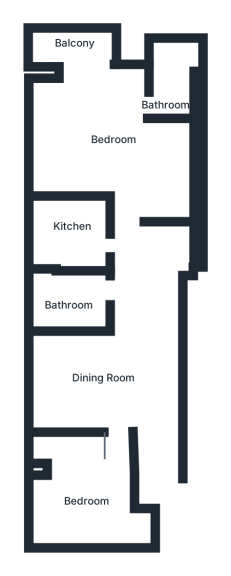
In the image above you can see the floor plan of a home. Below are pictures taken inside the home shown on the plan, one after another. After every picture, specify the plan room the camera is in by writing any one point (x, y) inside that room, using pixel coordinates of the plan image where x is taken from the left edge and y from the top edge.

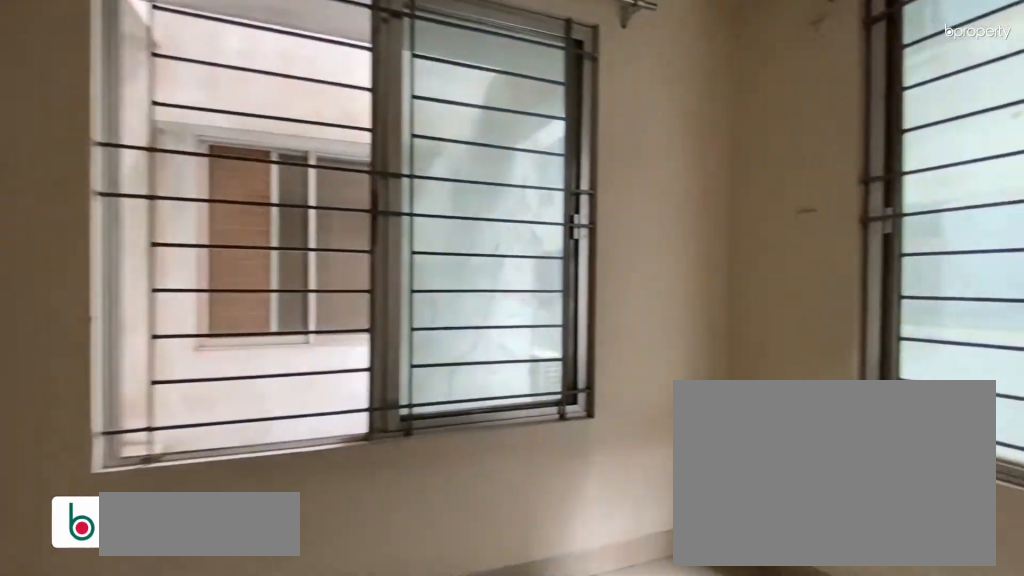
(93, 496)
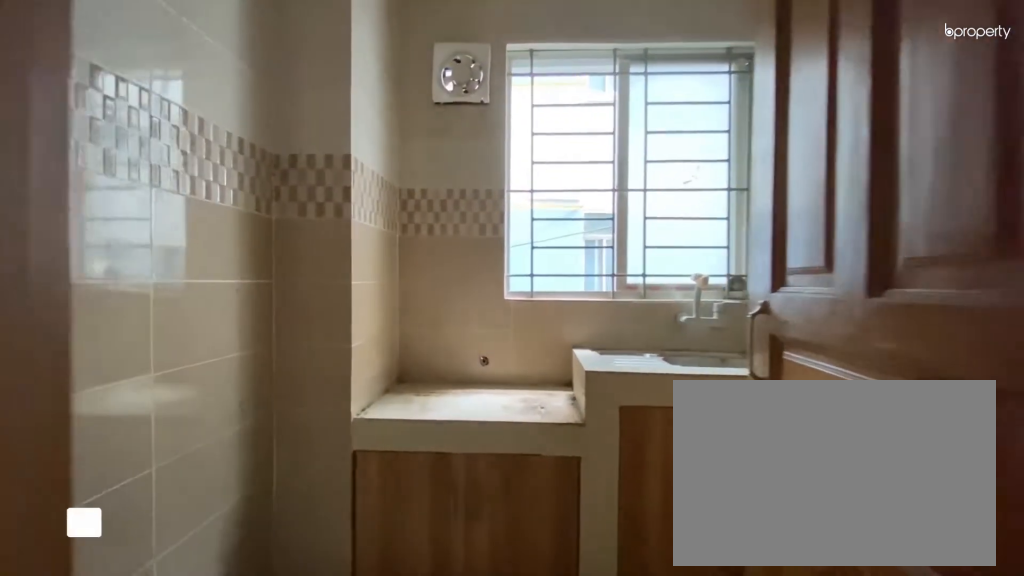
(72, 235)
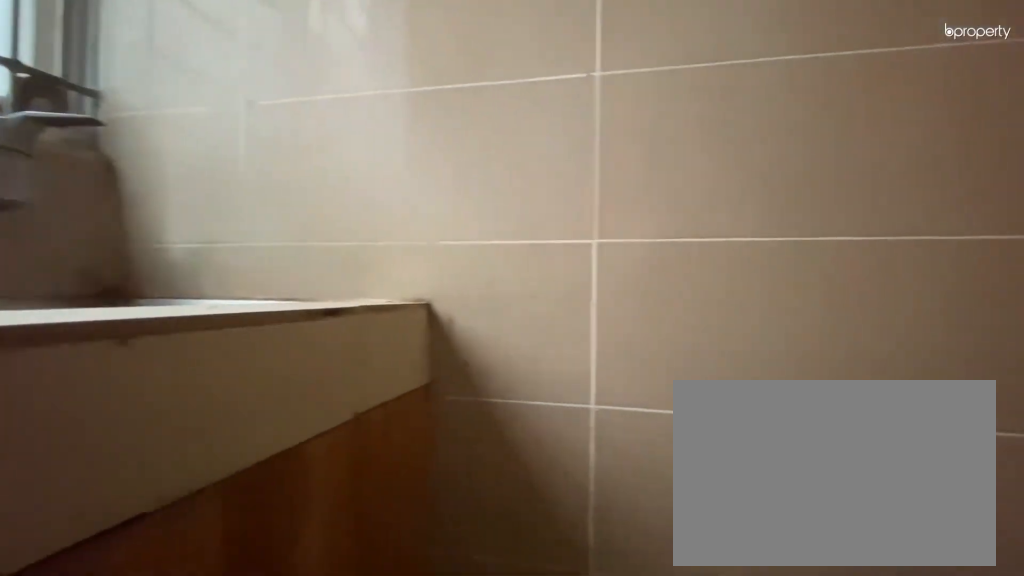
(72, 235)
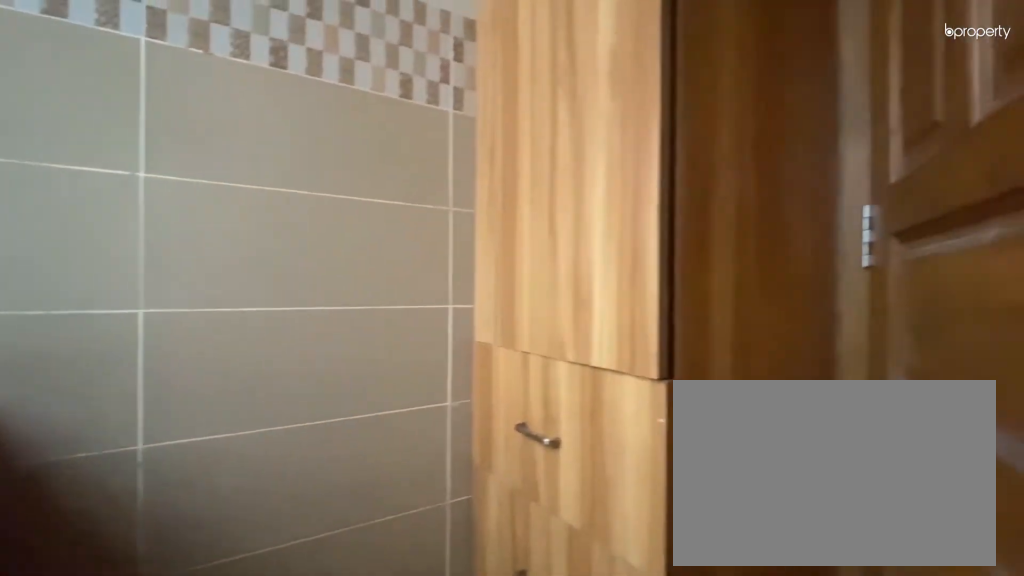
(72, 235)
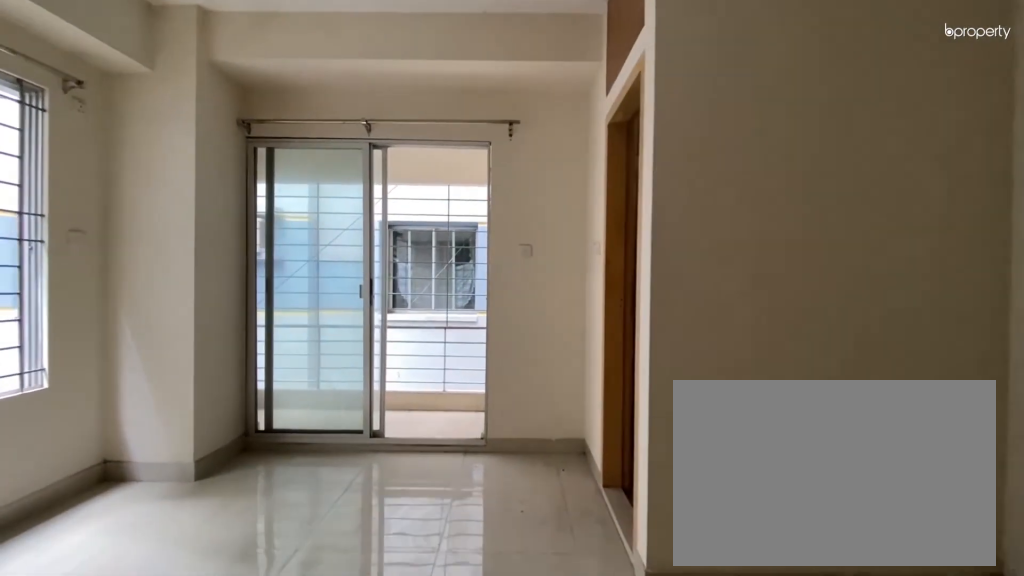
(110, 132)
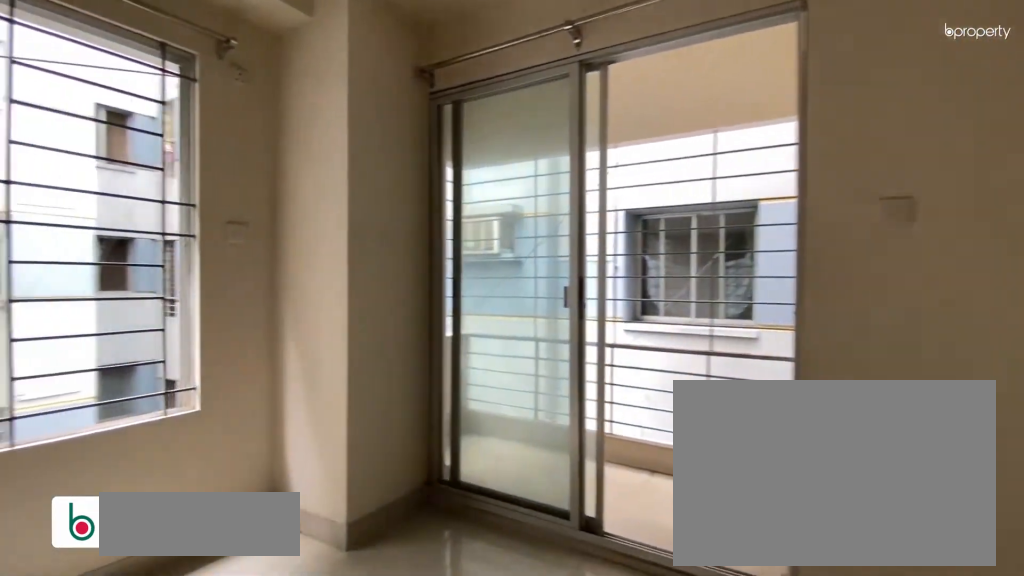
(110, 132)
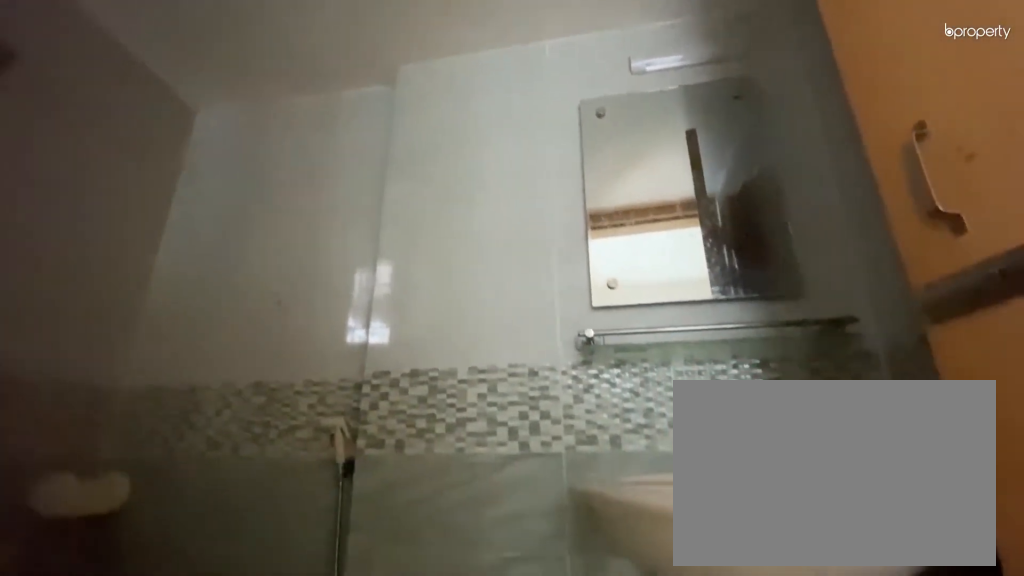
(176, 96)
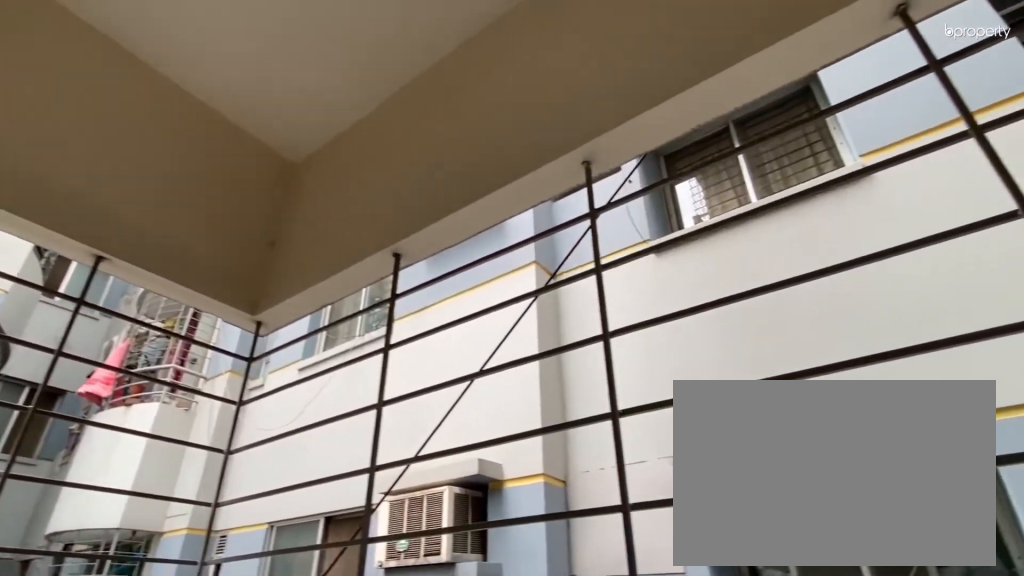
(74, 39)
